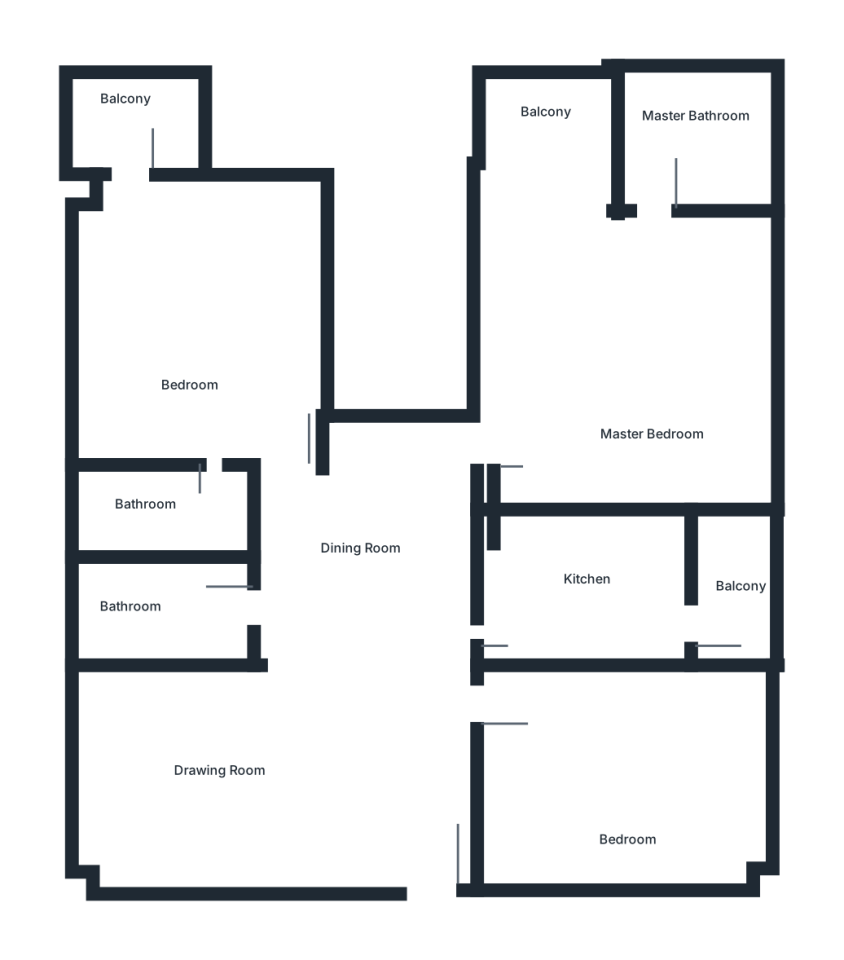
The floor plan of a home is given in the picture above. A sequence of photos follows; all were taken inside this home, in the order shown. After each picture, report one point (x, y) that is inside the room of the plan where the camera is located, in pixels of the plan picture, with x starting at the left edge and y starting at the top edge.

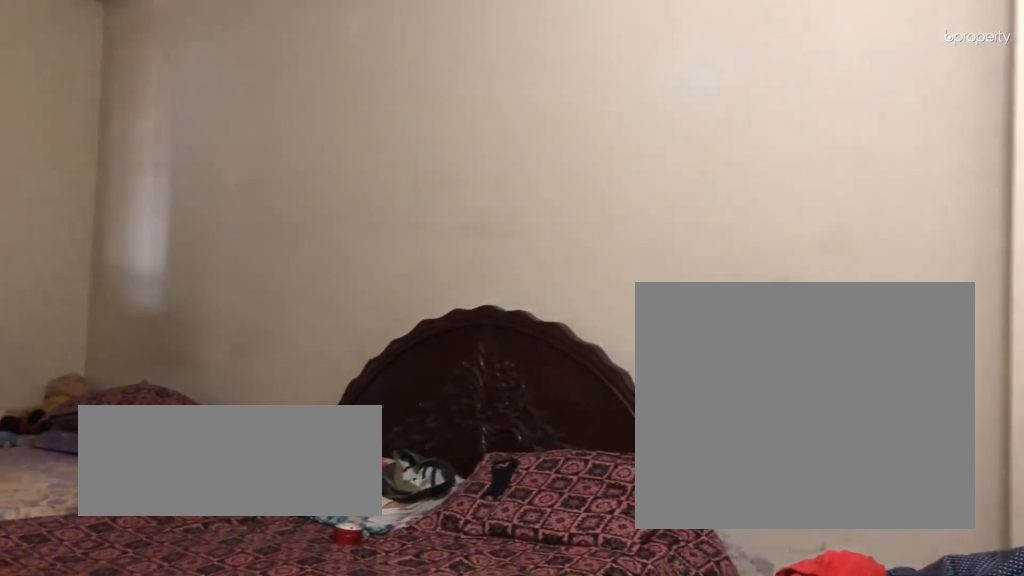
(623, 787)
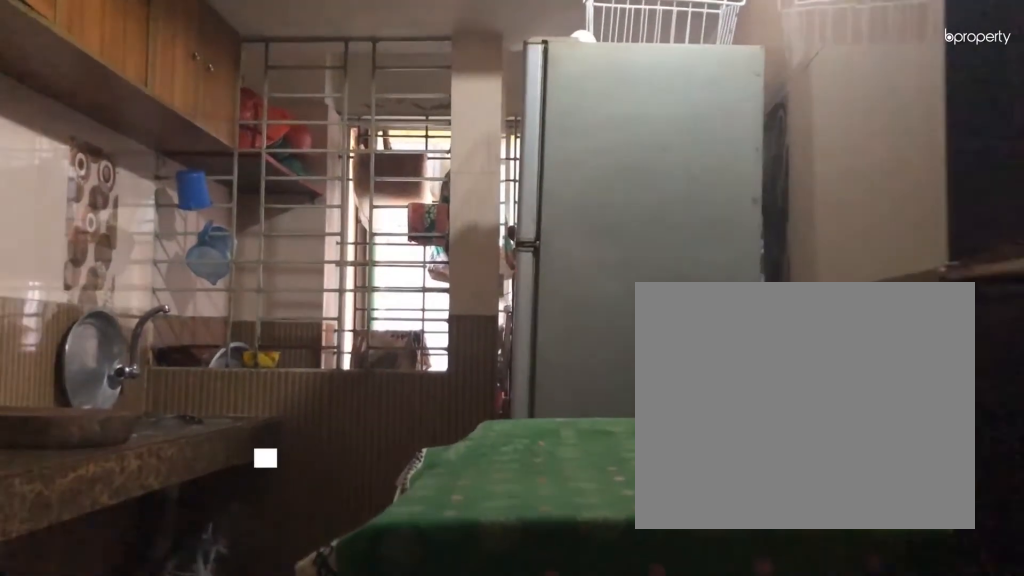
(577, 579)
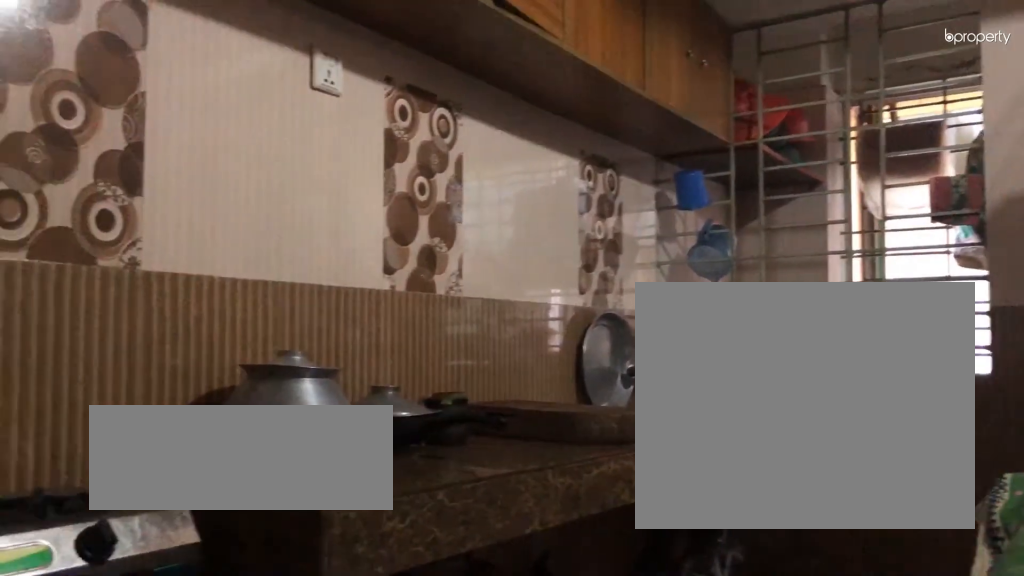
(577, 579)
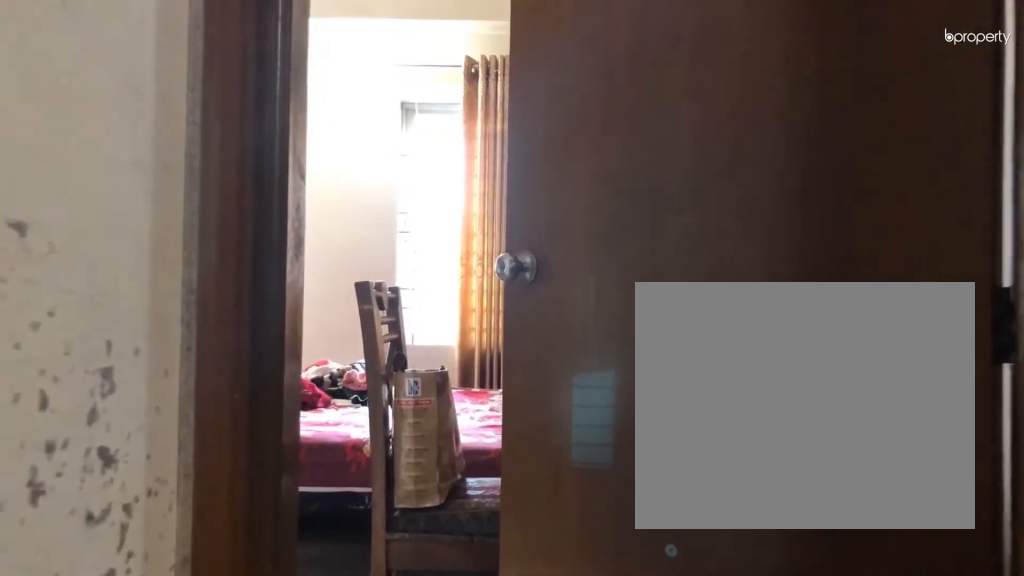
(315, 481)
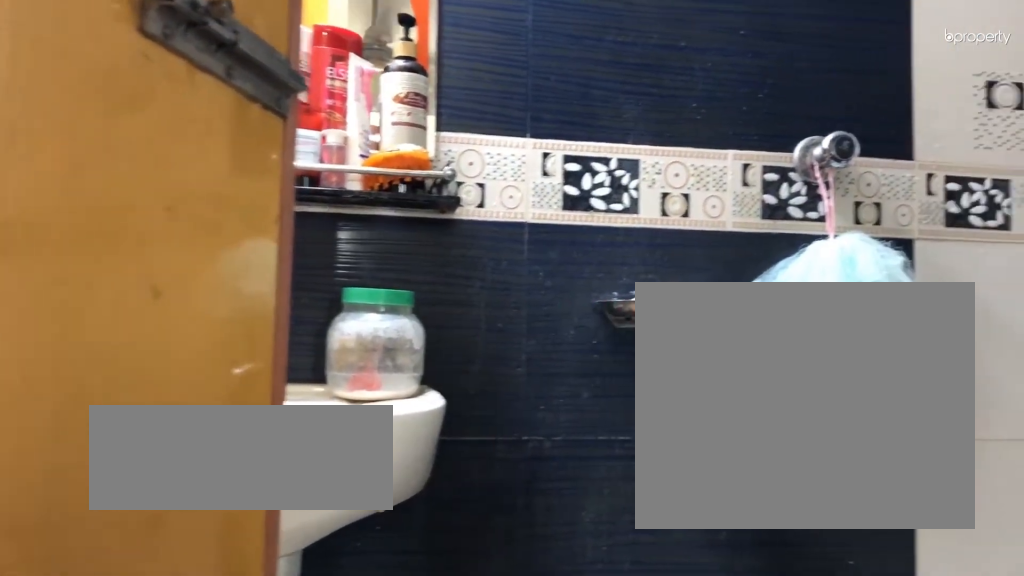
(147, 521)
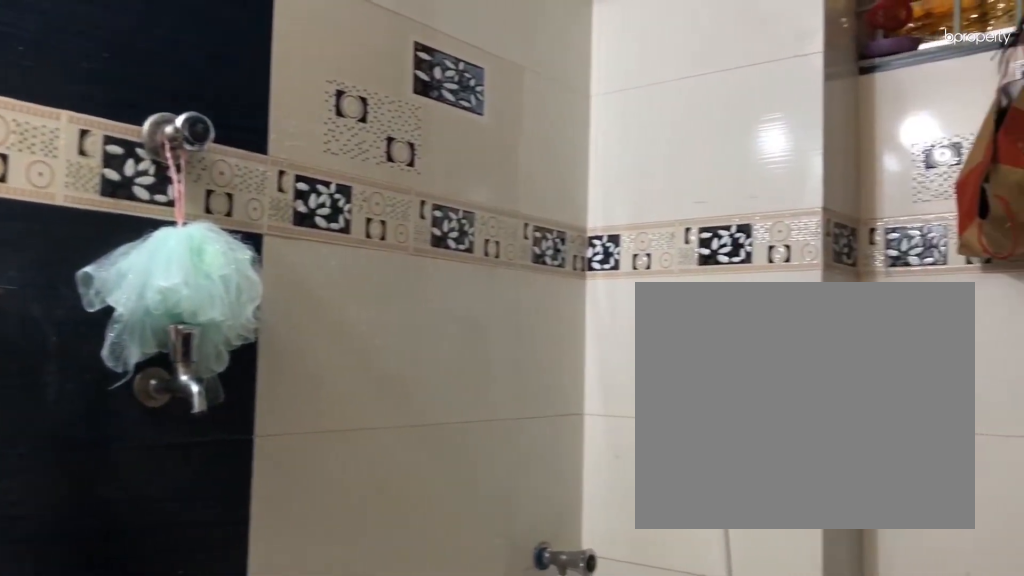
(147, 521)
